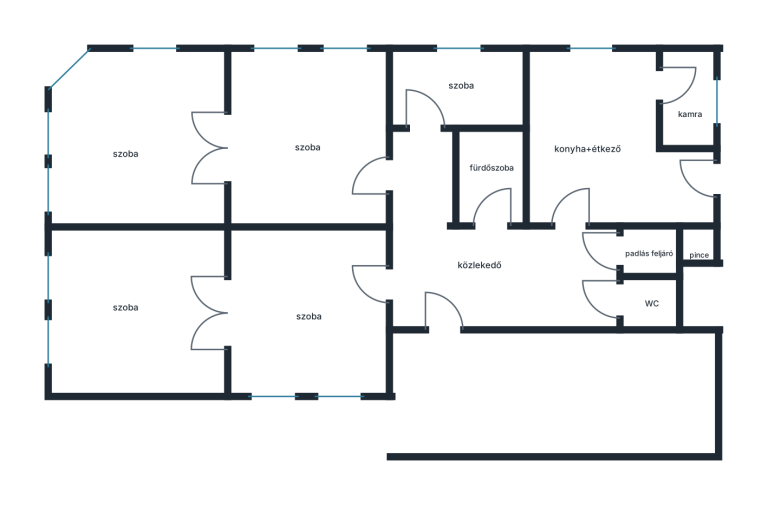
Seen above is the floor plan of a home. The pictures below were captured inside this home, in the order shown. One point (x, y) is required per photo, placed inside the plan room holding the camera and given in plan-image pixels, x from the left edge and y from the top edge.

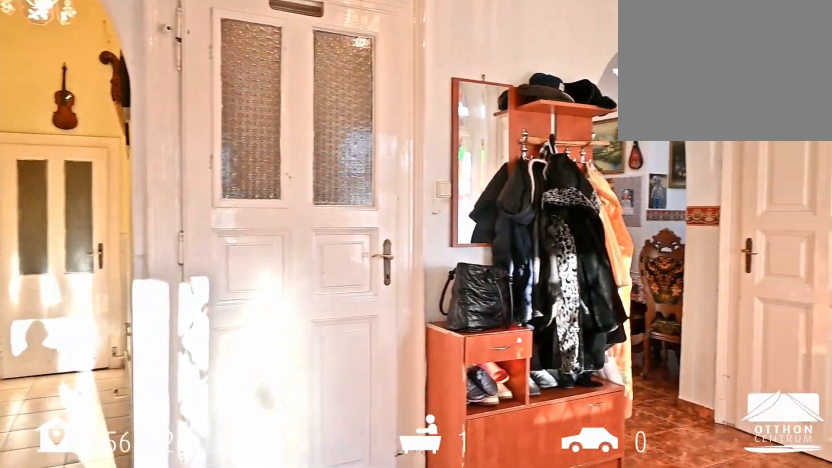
(501, 282)
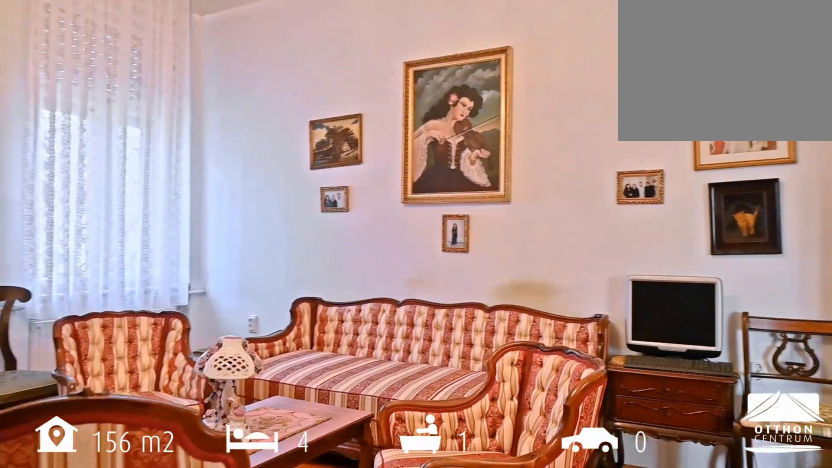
(128, 313)
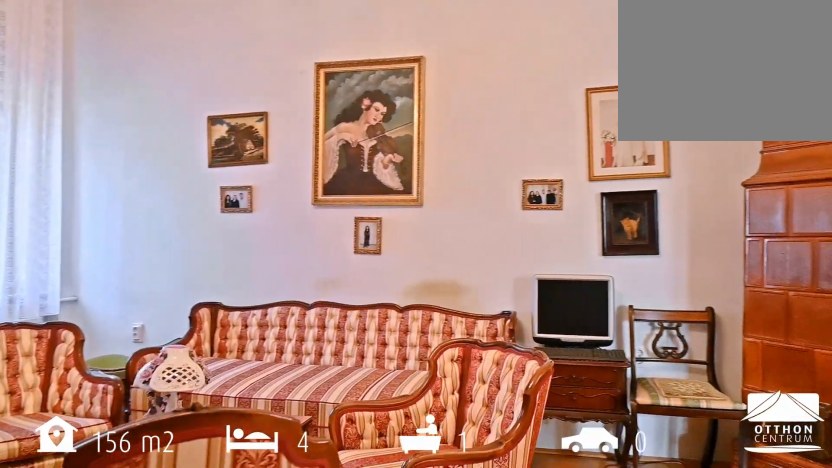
(65, 379)
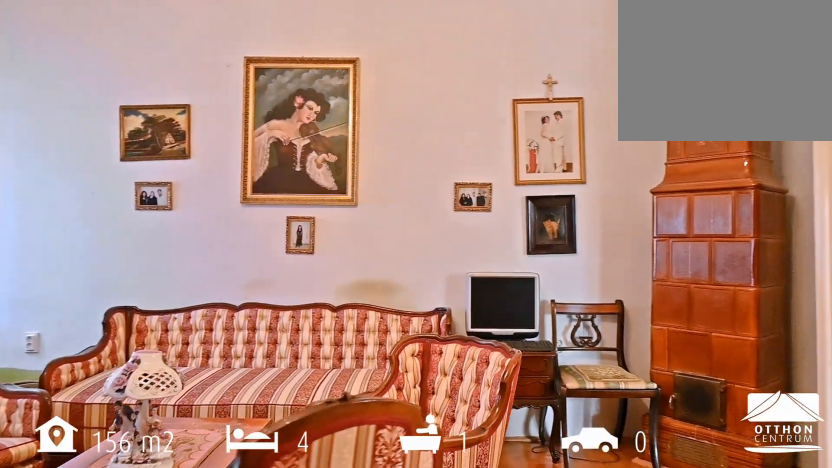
(127, 312)
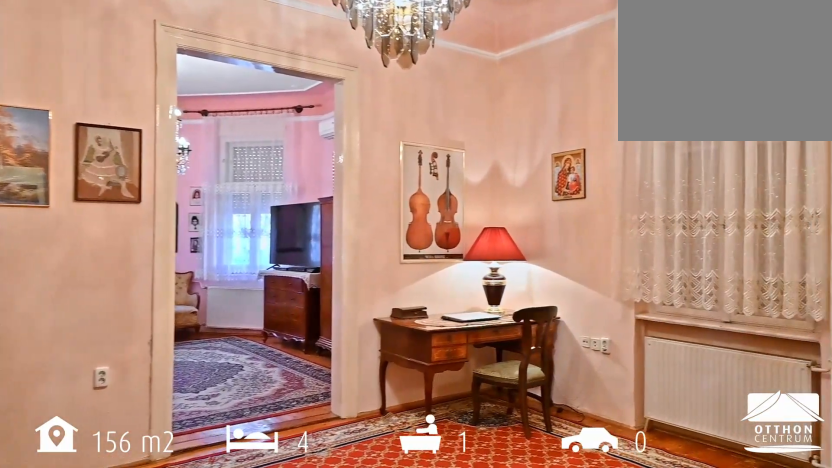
(308, 146)
